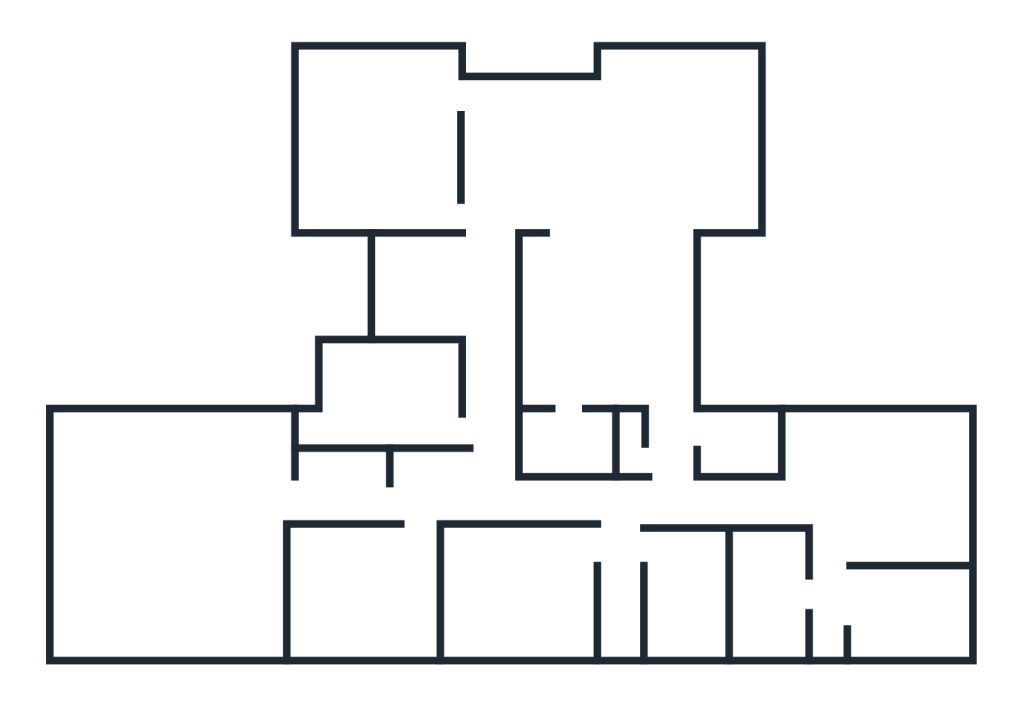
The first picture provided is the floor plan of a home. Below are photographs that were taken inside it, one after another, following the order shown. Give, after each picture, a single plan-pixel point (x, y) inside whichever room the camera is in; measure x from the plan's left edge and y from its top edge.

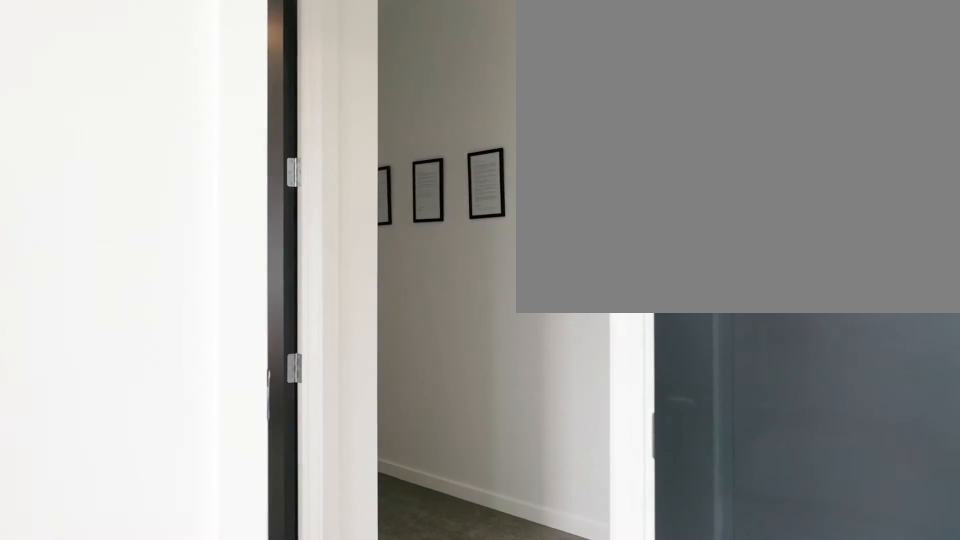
(687, 594)
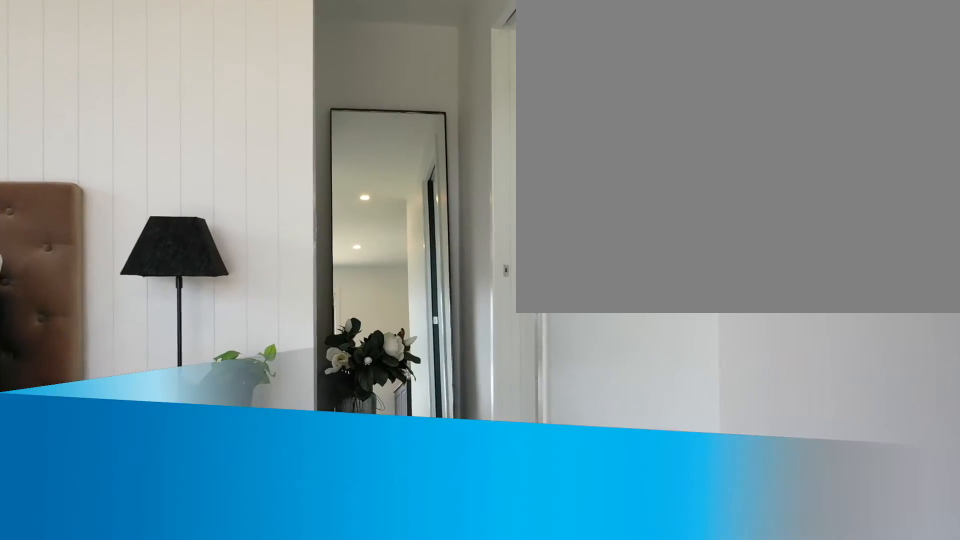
(877, 488)
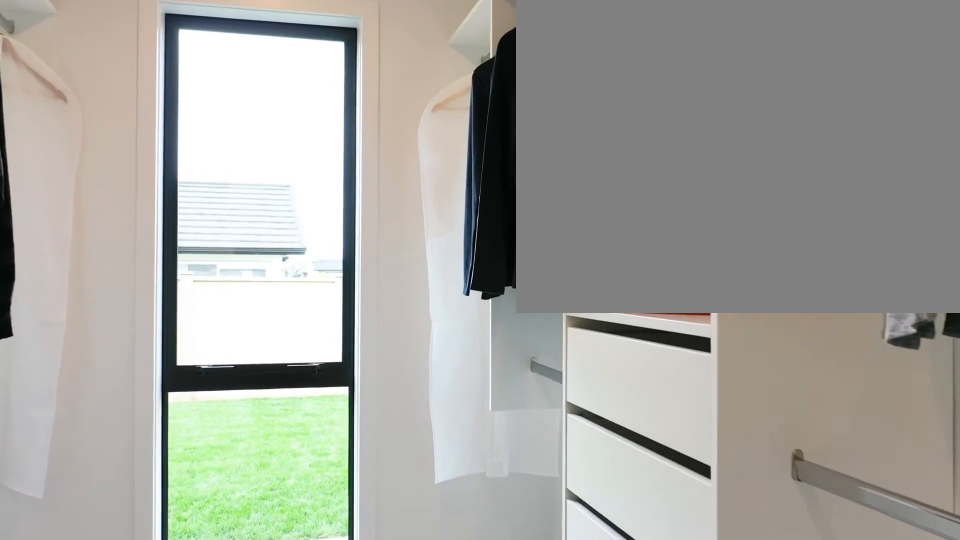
(907, 615)
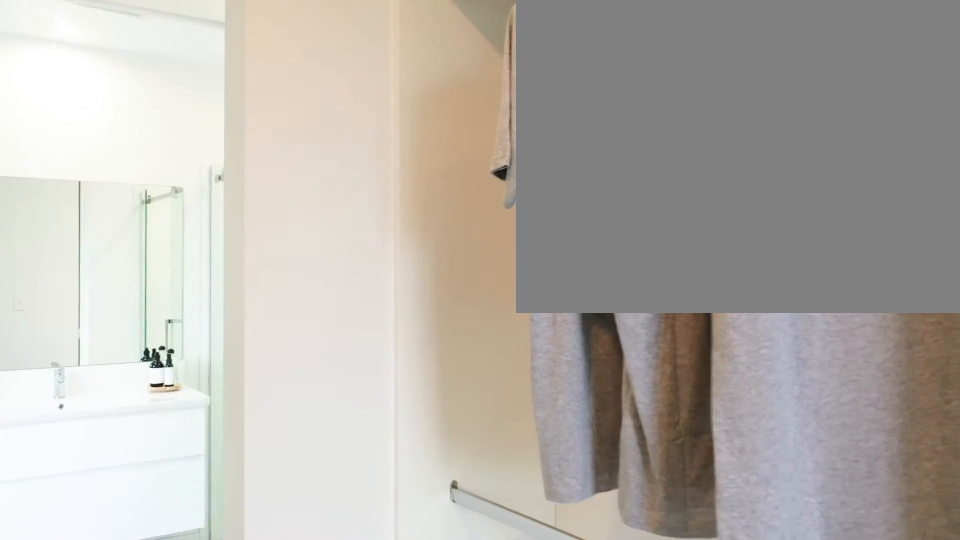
(907, 615)
